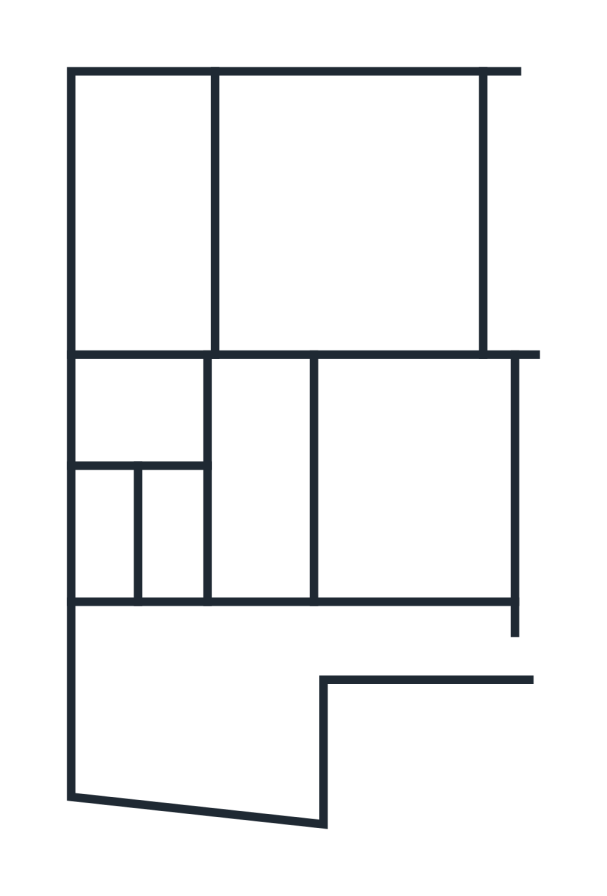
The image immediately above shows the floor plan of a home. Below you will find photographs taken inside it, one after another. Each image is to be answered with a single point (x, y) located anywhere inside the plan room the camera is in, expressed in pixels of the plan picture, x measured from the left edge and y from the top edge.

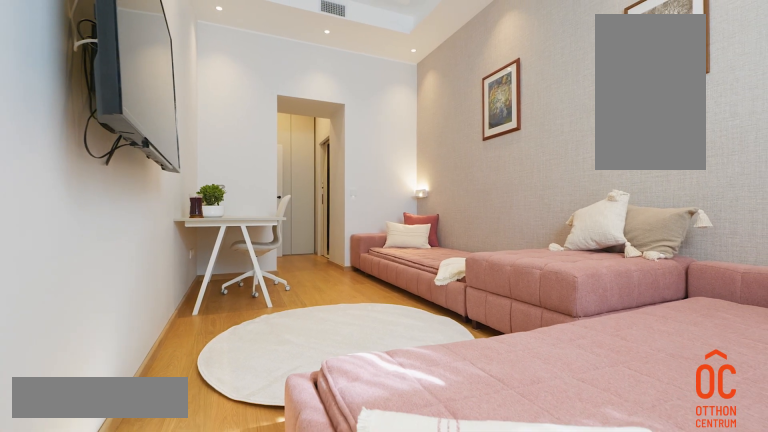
(147, 225)
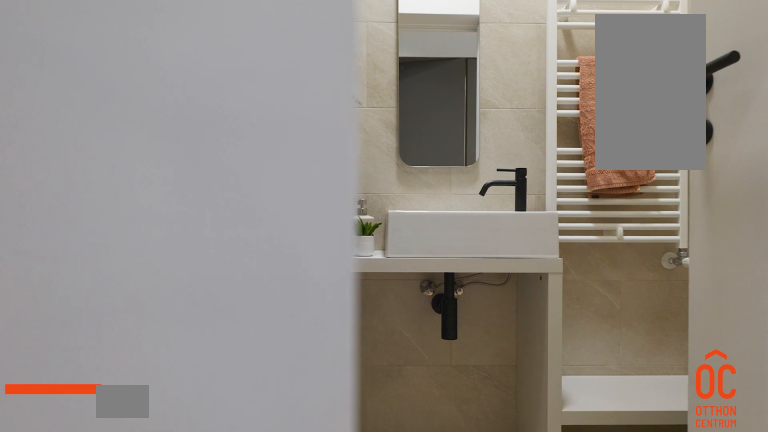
(171, 538)
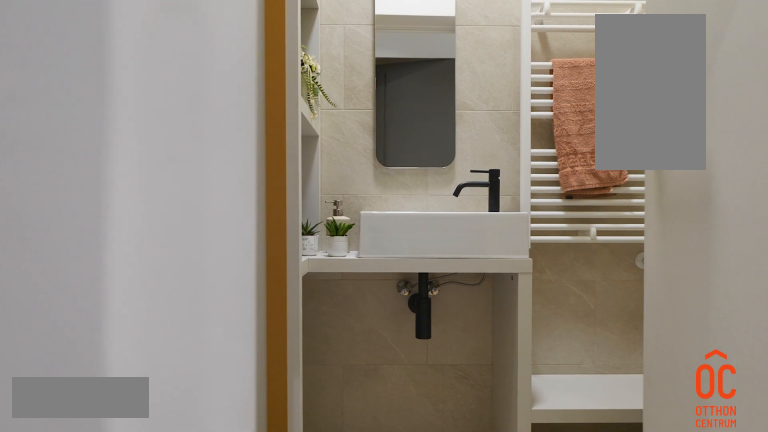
(173, 536)
